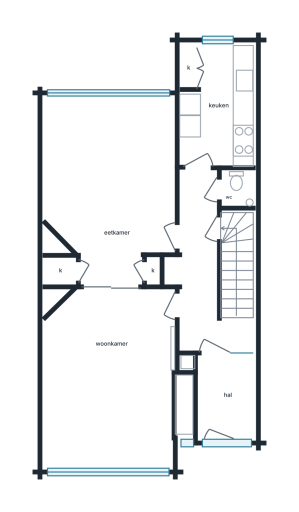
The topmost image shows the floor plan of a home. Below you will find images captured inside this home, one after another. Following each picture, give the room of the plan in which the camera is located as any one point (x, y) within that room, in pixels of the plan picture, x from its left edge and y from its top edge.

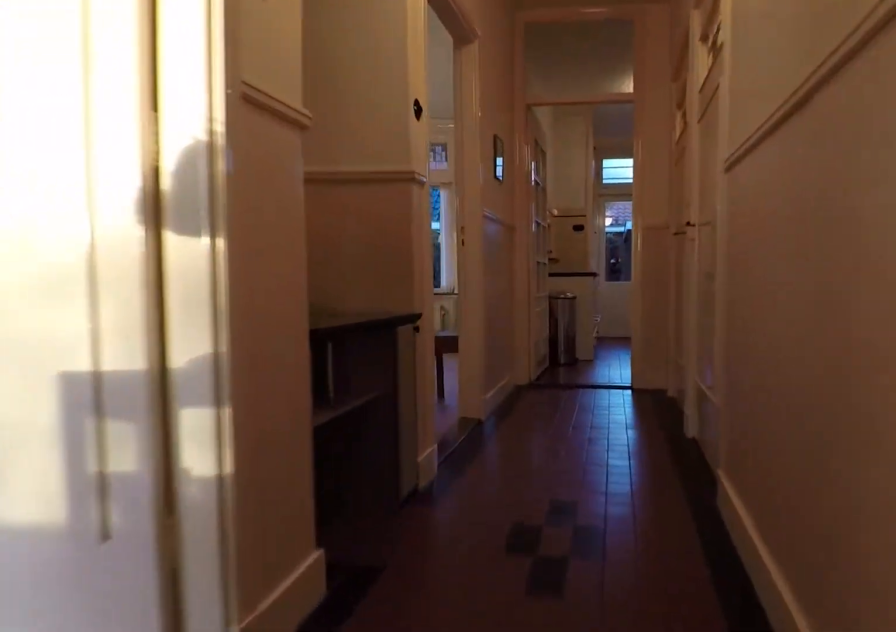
(202, 273)
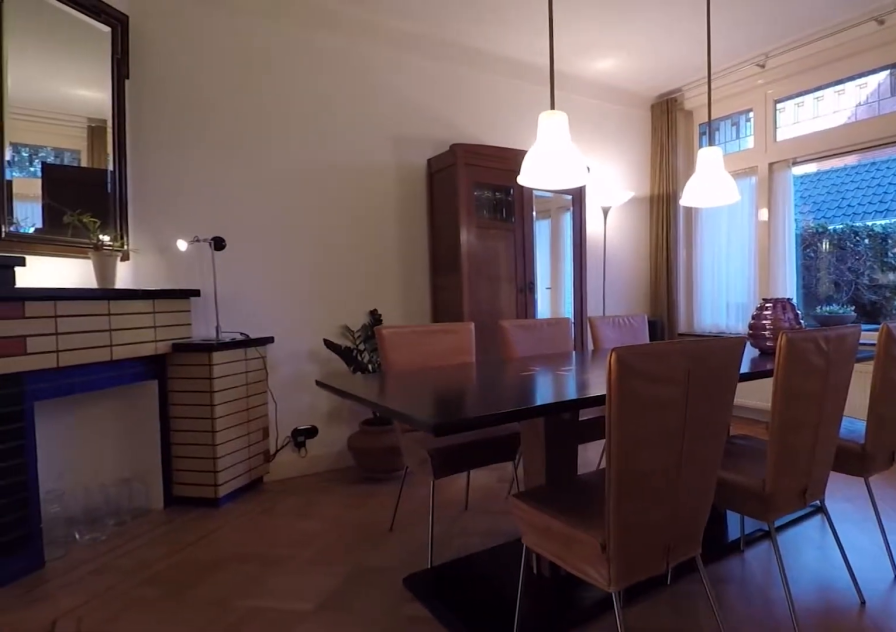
(114, 185)
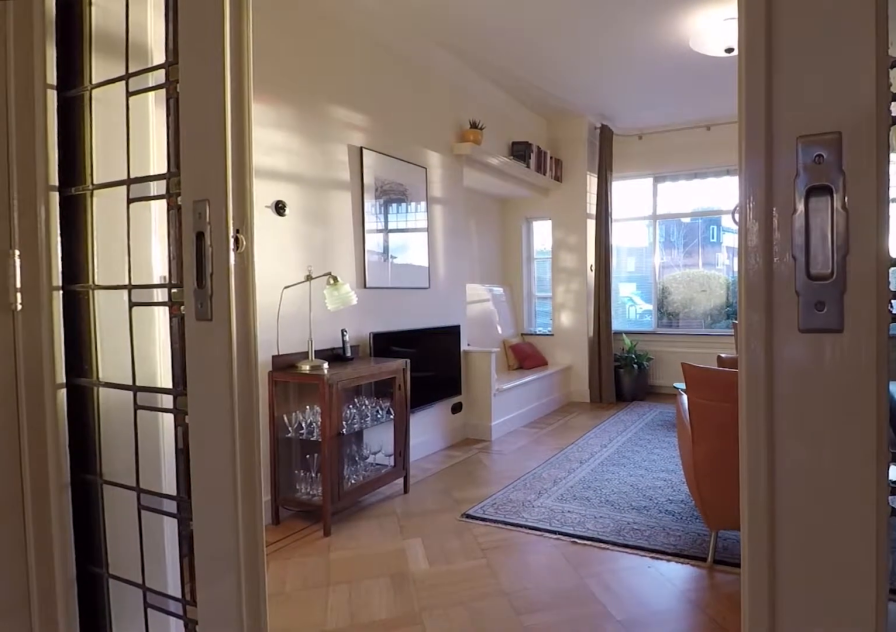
(114, 185)
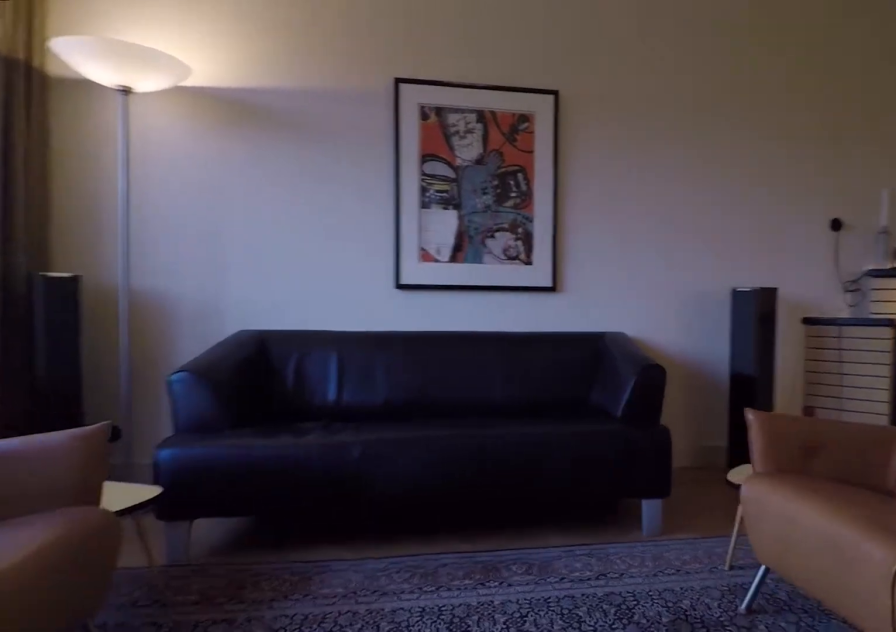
(117, 373)
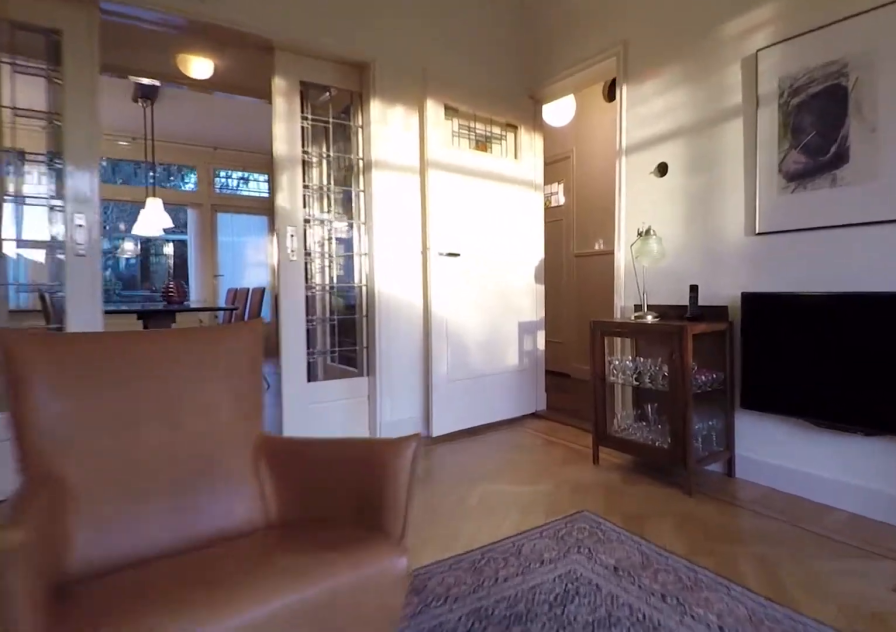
(117, 373)
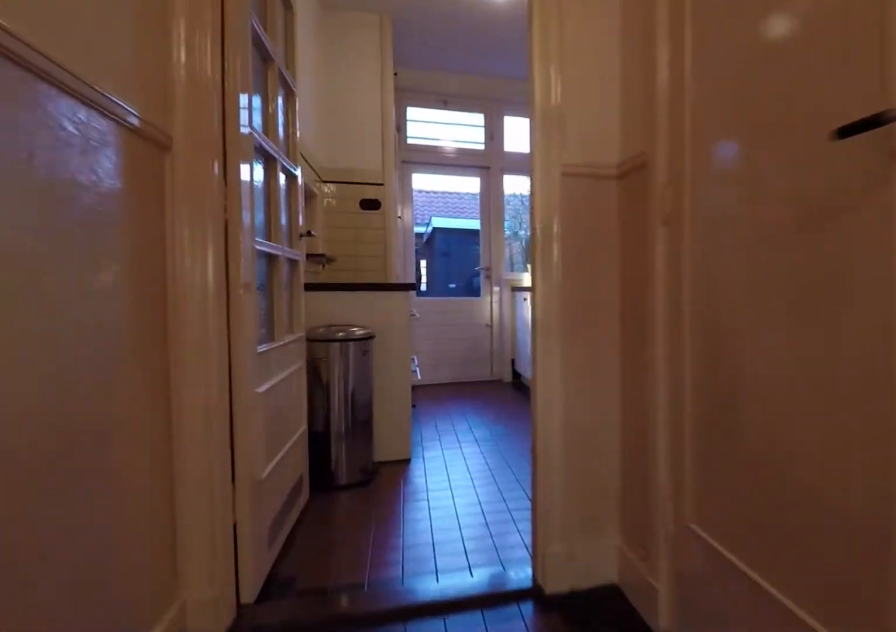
(202, 272)
